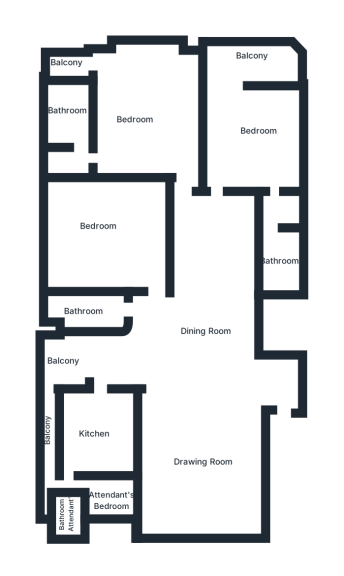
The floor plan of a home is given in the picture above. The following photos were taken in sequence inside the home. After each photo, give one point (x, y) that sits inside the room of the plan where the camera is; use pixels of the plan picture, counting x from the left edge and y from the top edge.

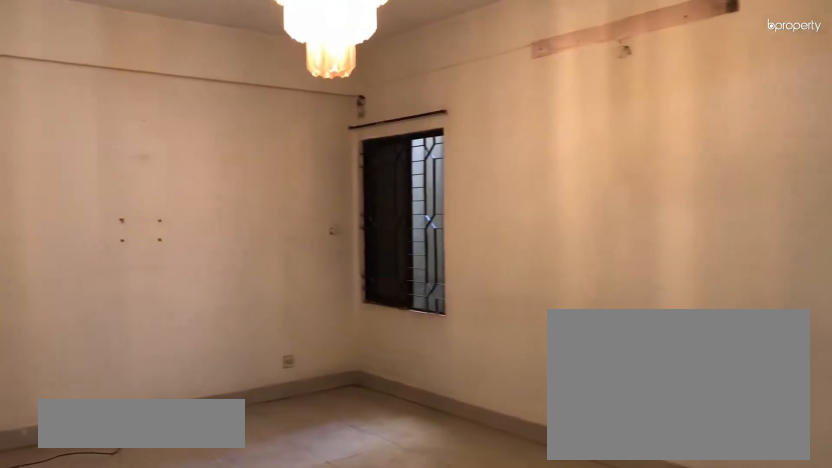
(207, 454)
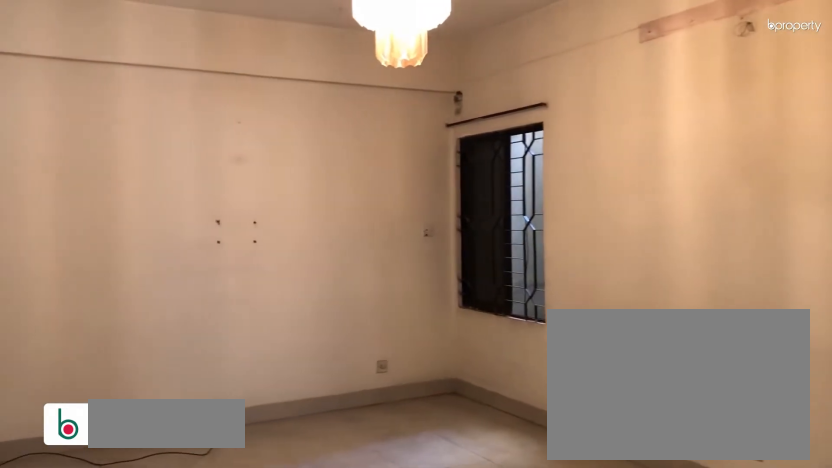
(207, 454)
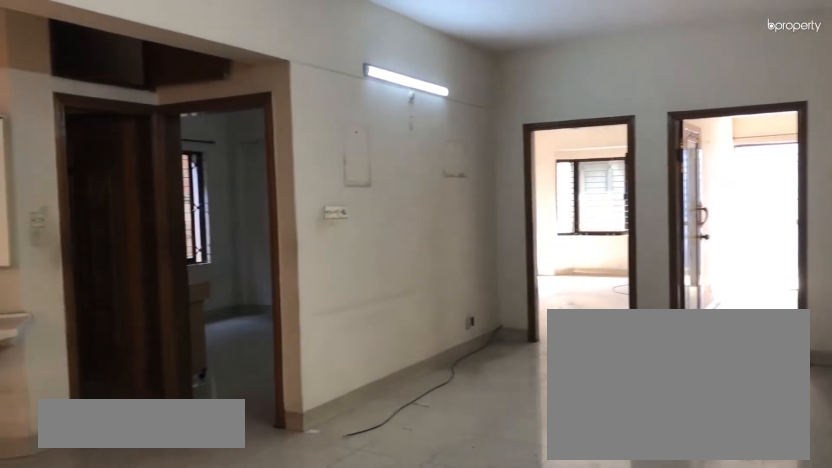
(198, 343)
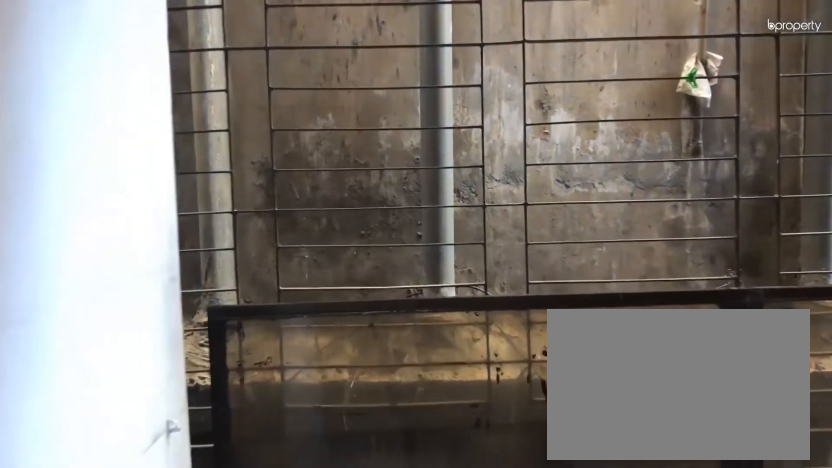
(72, 364)
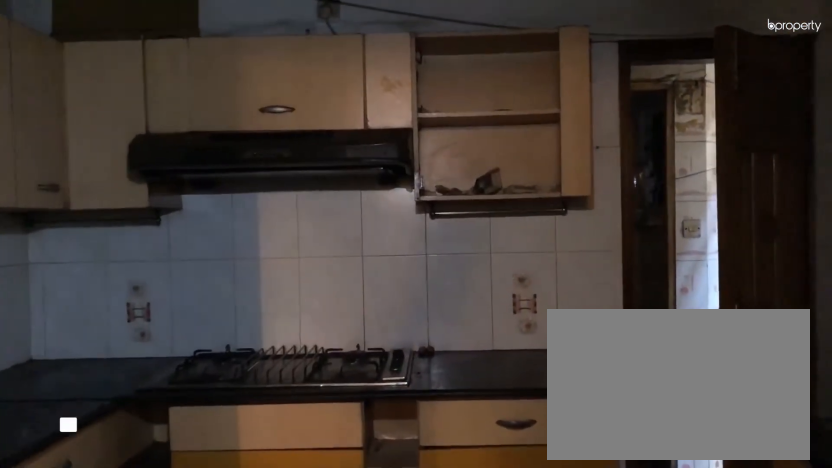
(96, 434)
